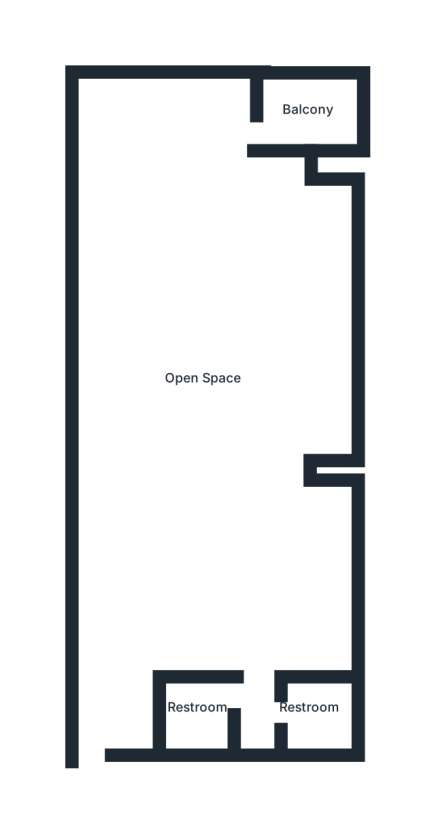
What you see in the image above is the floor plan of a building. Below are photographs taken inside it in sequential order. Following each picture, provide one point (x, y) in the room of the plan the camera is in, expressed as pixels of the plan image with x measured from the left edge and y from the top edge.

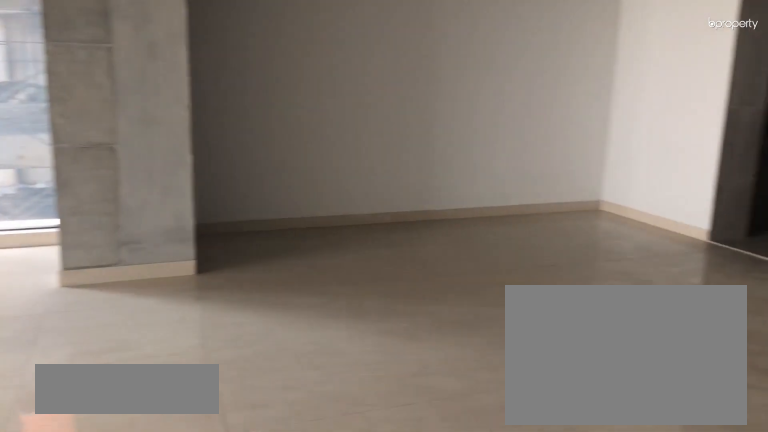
(212, 409)
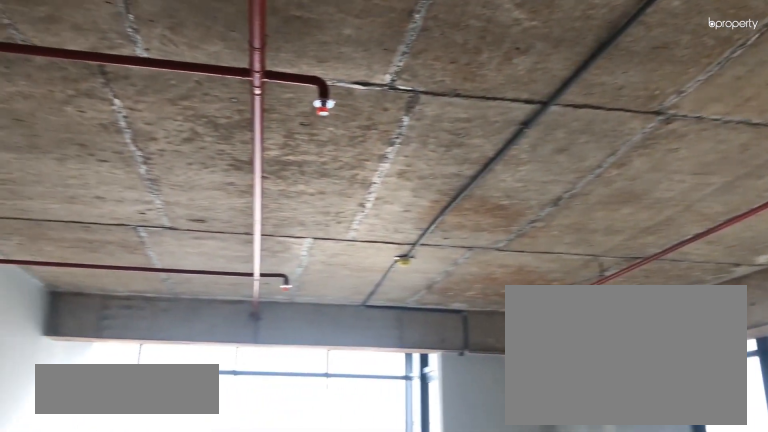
(212, 409)
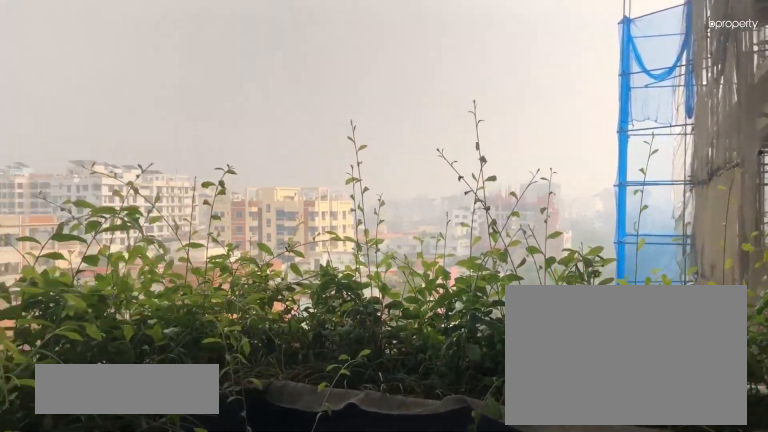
(313, 111)
